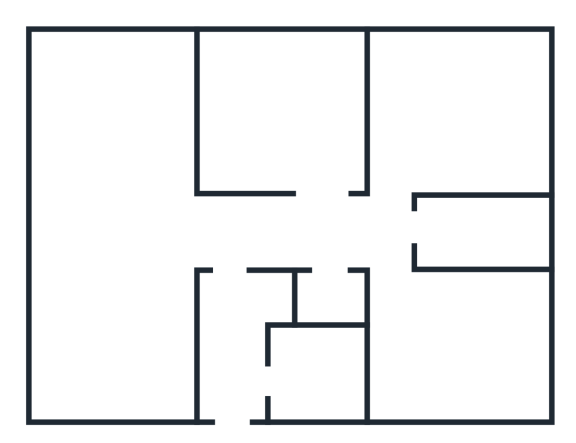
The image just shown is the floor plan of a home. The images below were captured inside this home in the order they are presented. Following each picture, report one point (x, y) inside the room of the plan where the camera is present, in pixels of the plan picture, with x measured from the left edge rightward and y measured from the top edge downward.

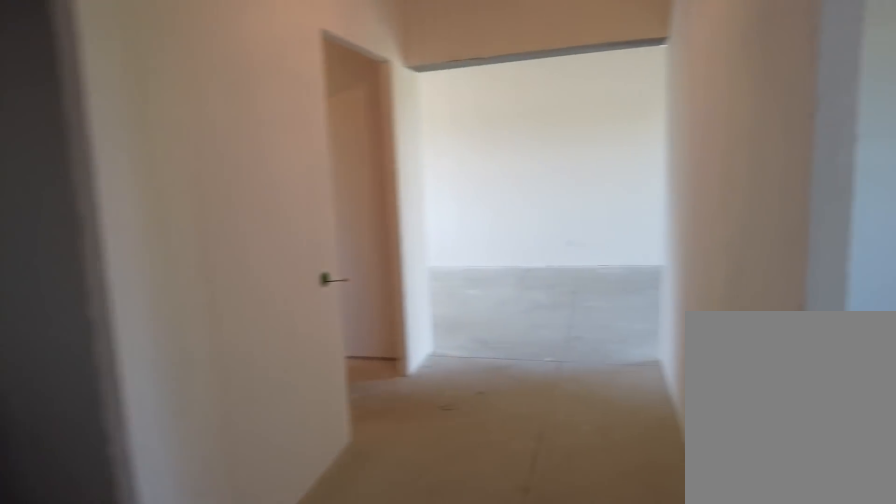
(383, 230)
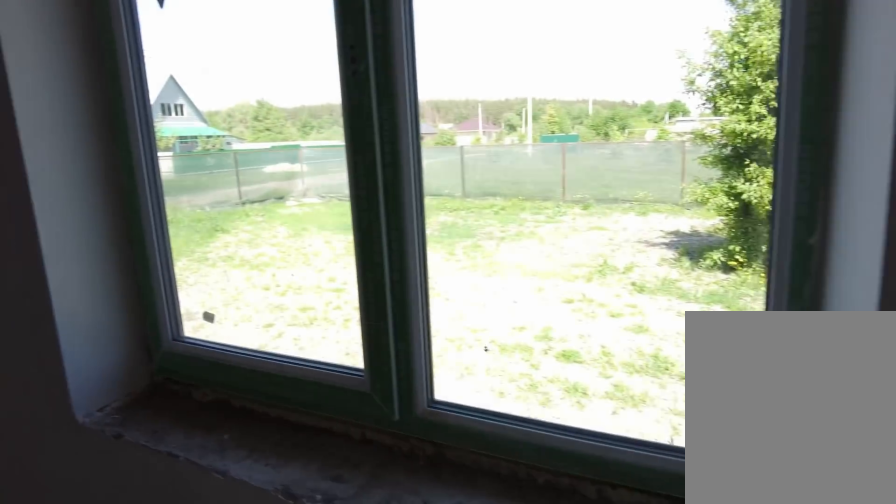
(321, 165)
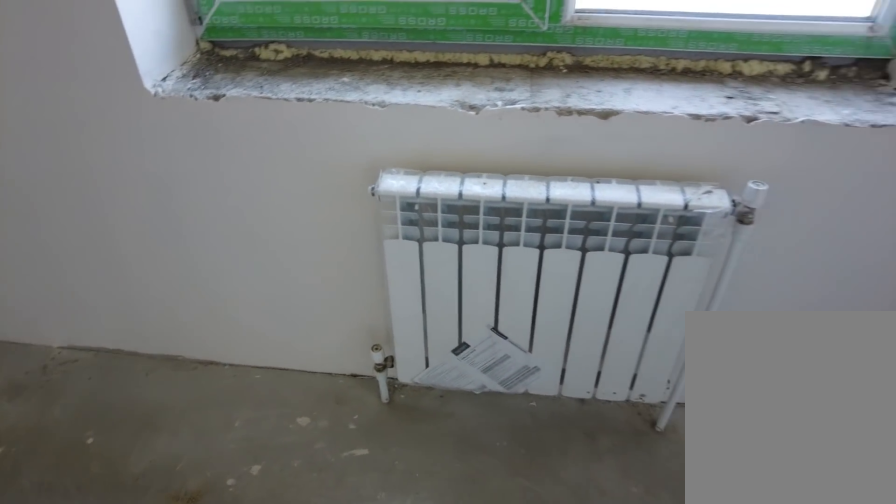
(321, 165)
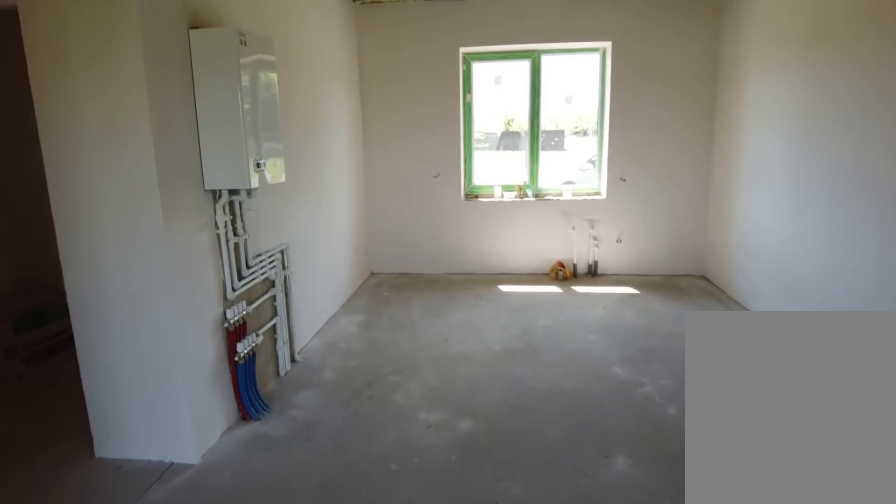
(128, 240)
